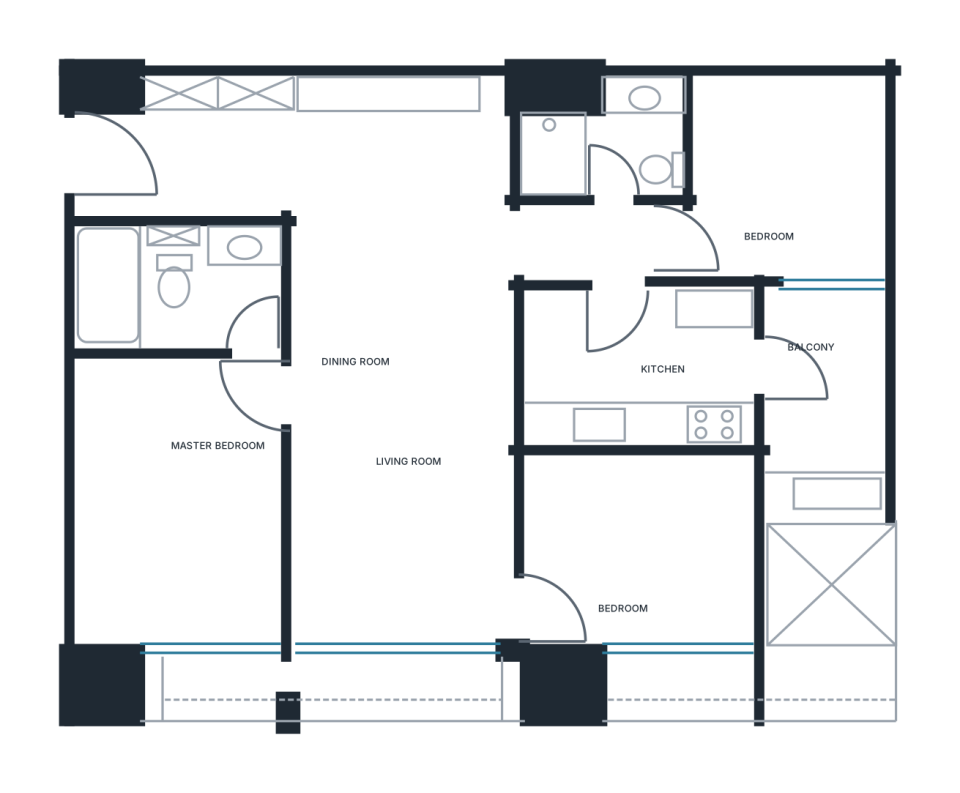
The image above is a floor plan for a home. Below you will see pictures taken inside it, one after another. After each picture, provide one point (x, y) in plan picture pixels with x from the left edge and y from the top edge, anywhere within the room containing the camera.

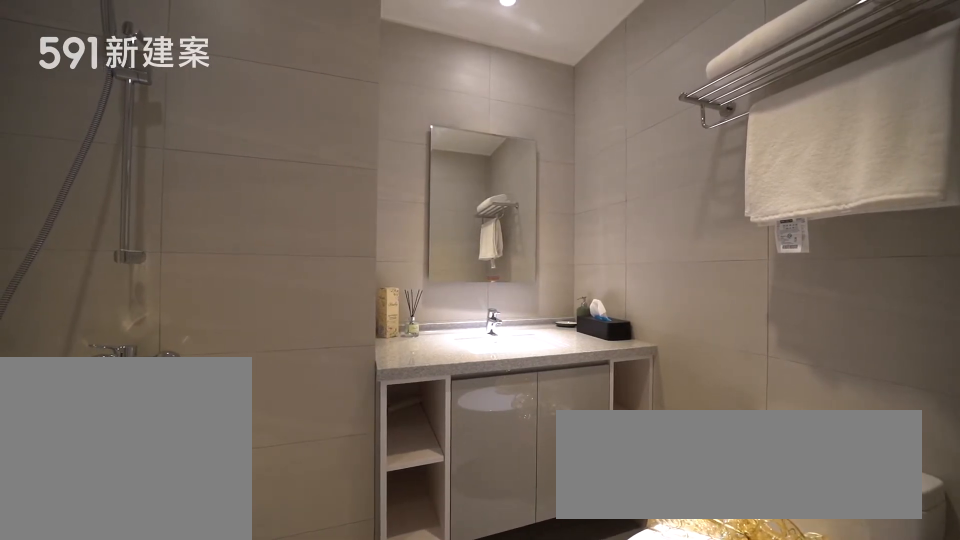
(606, 133)
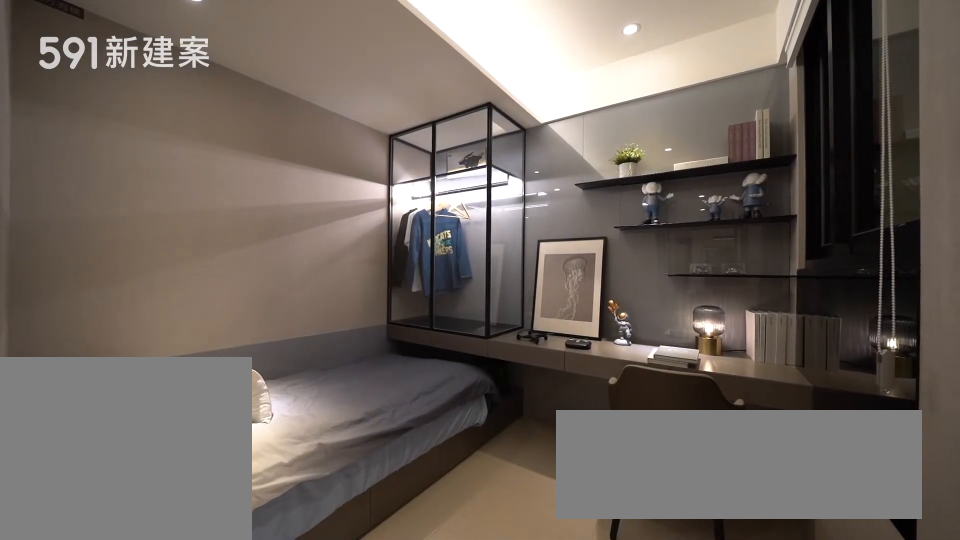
(782, 180)
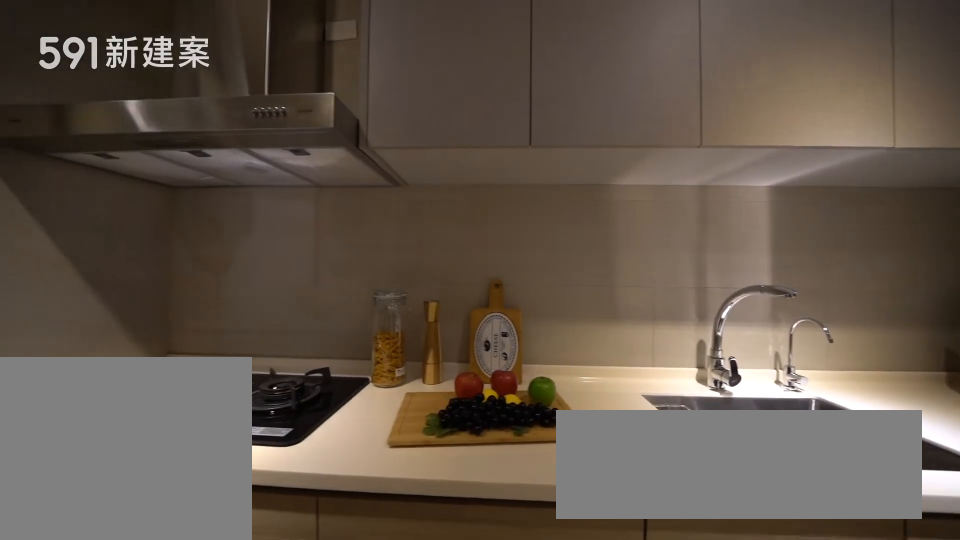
(642, 364)
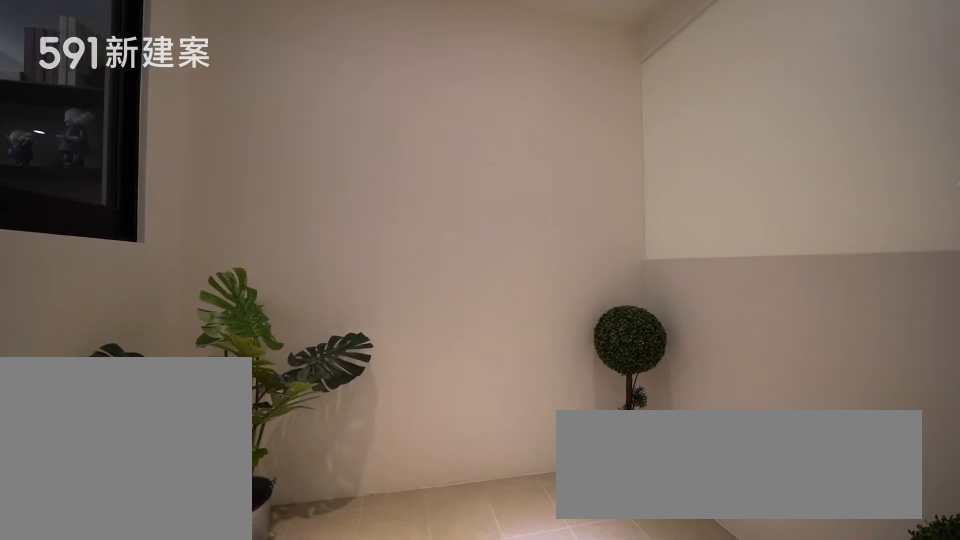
(828, 378)
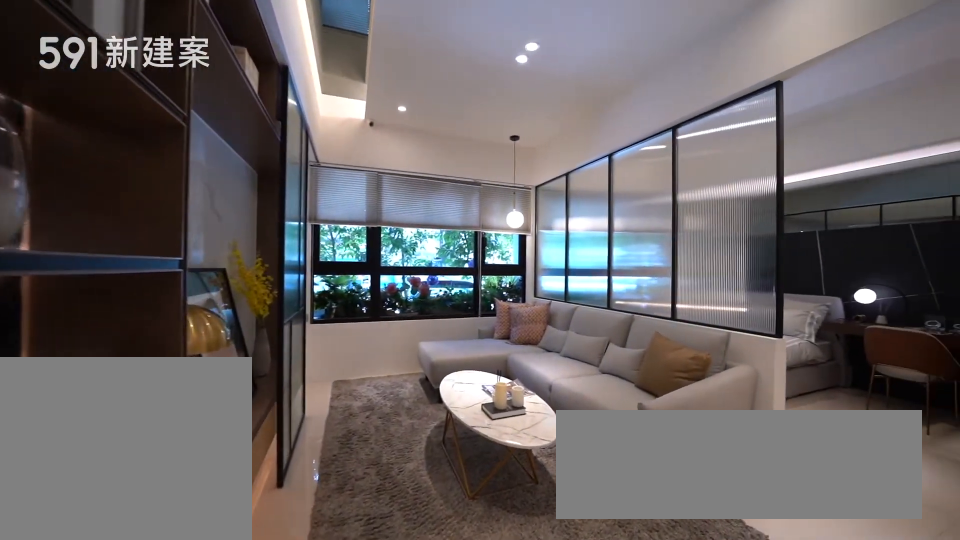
(403, 528)
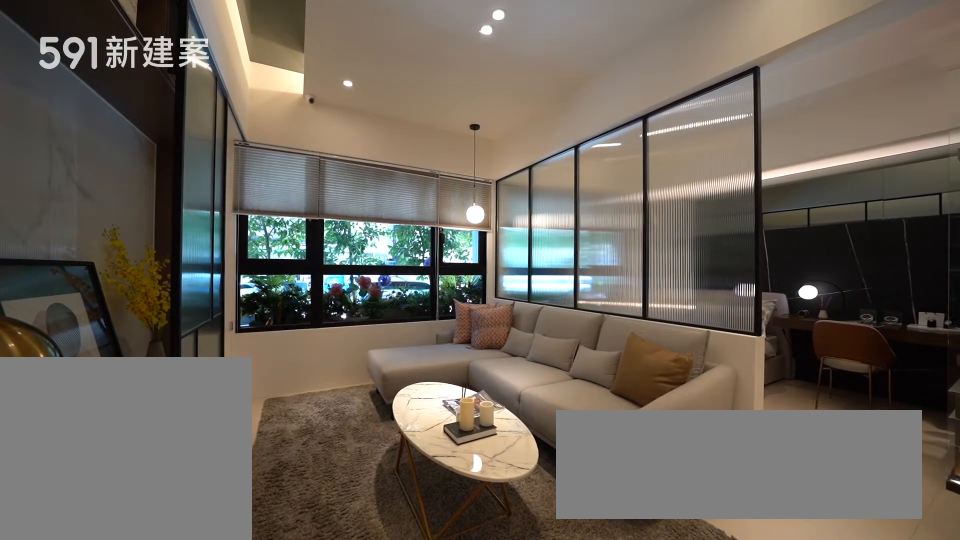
(403, 528)
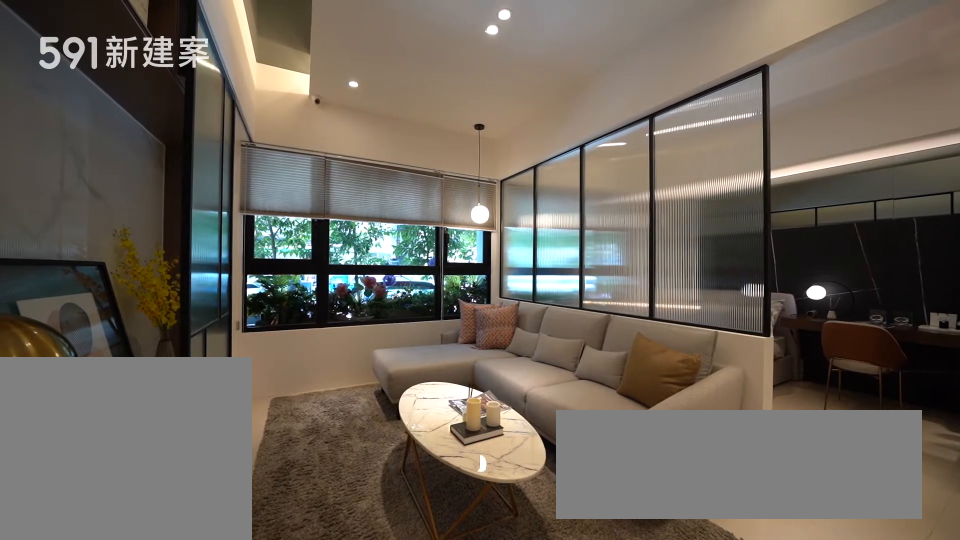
(403, 528)
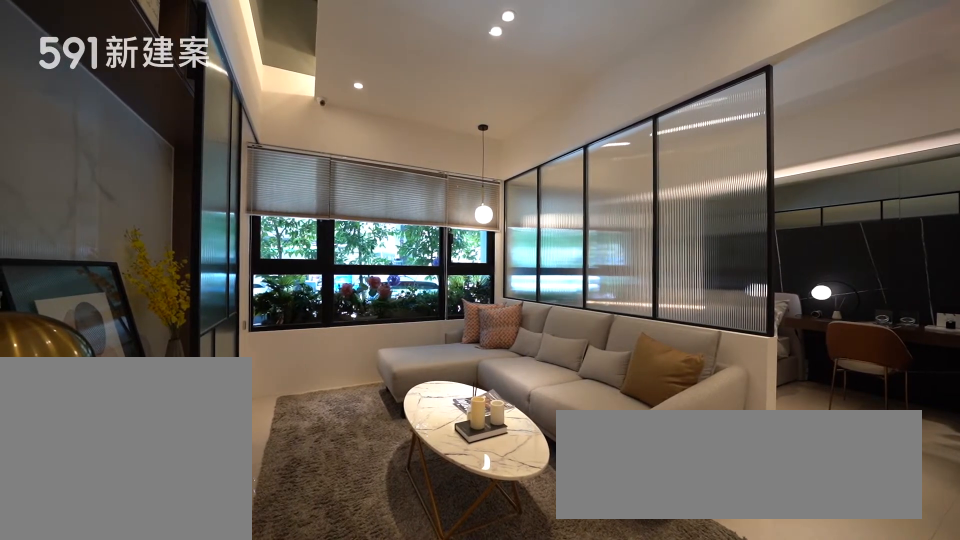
(403, 528)
